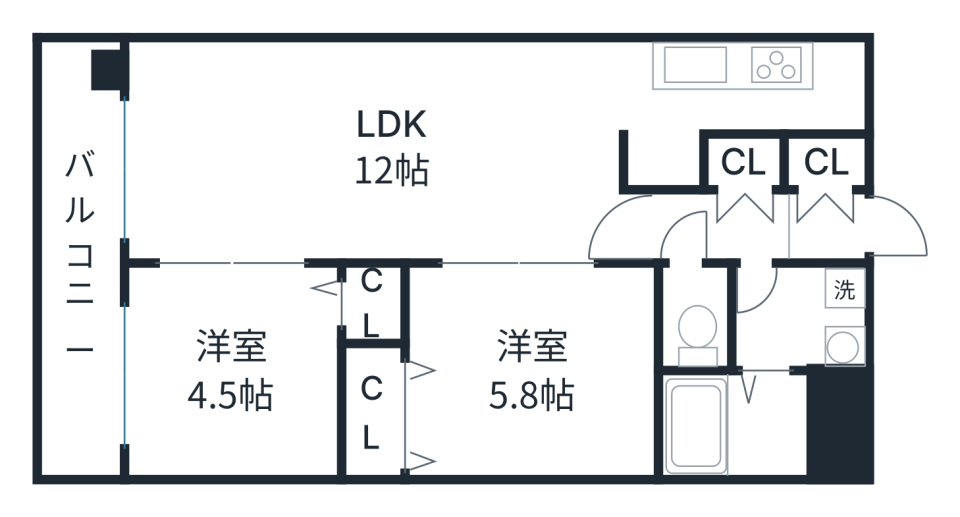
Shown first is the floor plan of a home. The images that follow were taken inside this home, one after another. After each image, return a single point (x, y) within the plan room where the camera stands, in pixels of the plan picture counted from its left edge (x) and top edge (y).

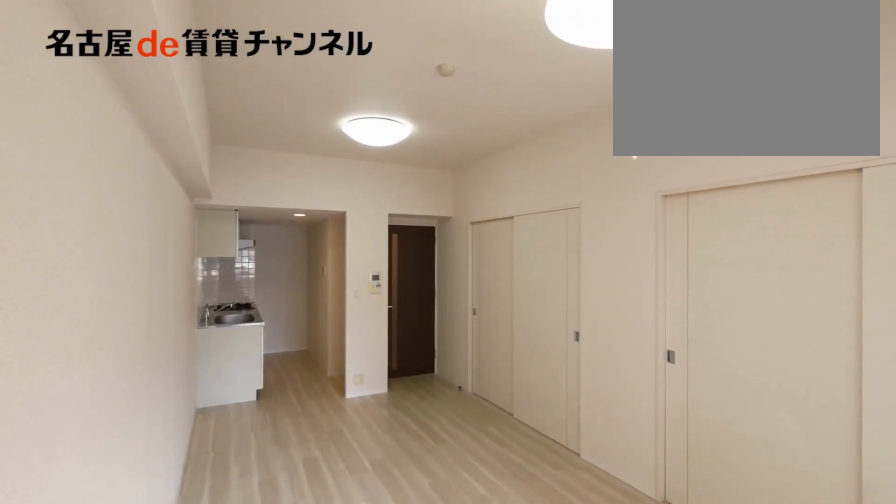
(386, 150)
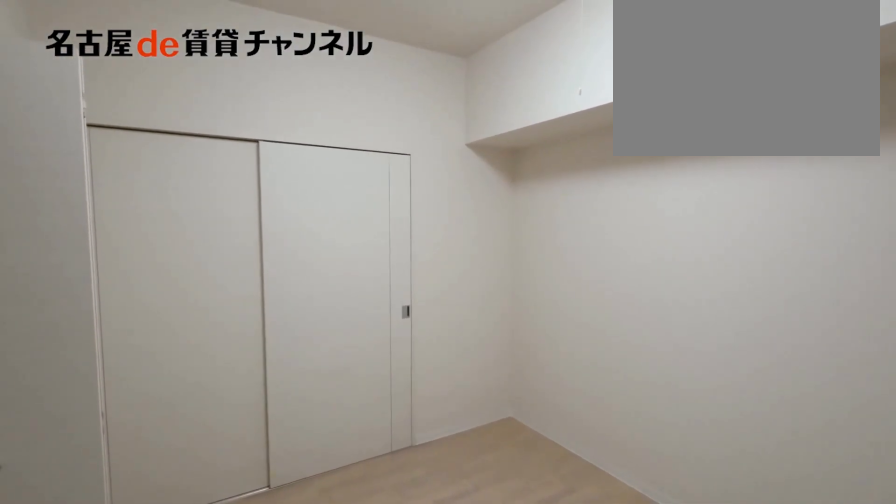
(509, 371)
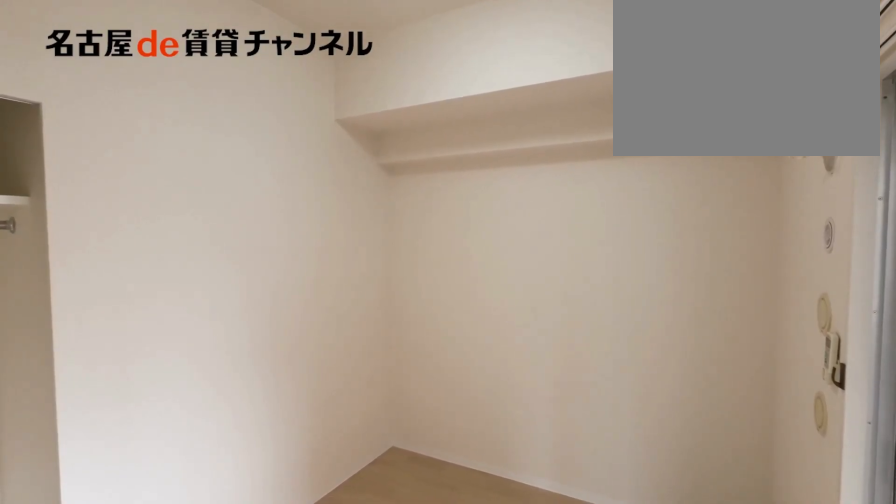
(246, 359)
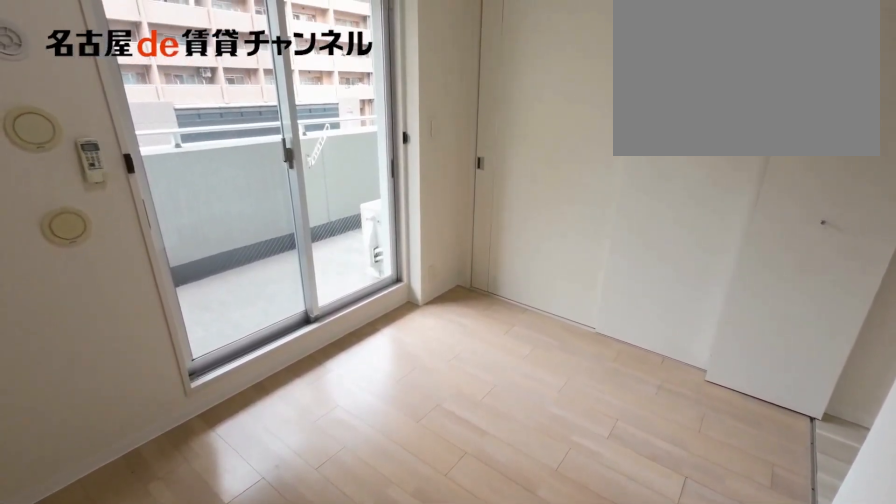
(246, 359)
